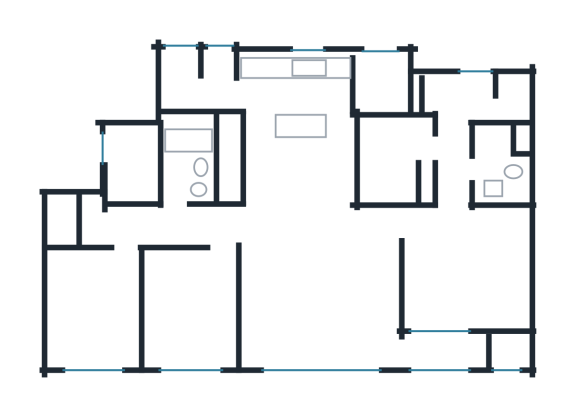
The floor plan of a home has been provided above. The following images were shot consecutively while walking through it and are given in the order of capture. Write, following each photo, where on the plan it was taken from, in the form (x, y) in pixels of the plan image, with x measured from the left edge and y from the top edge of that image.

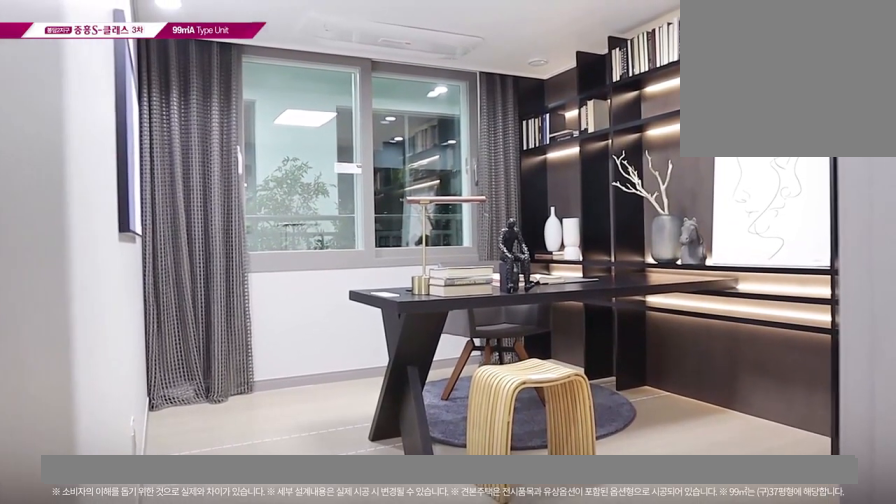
(190, 305)
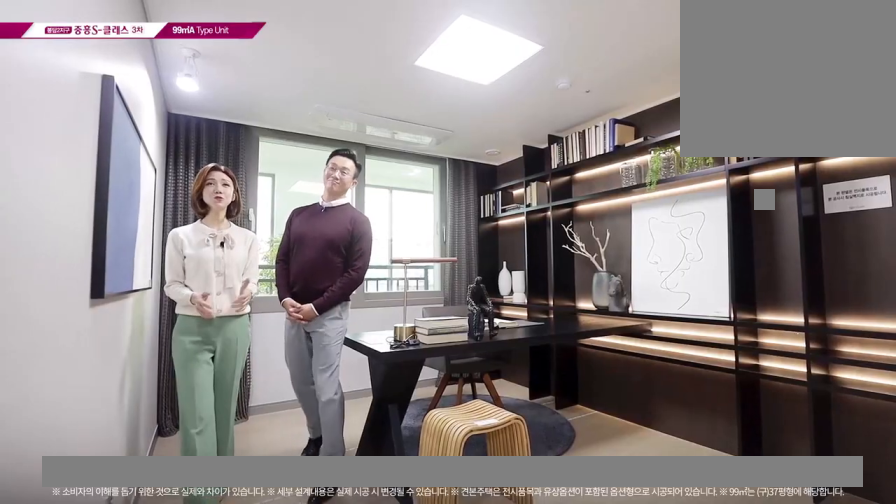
(190, 308)
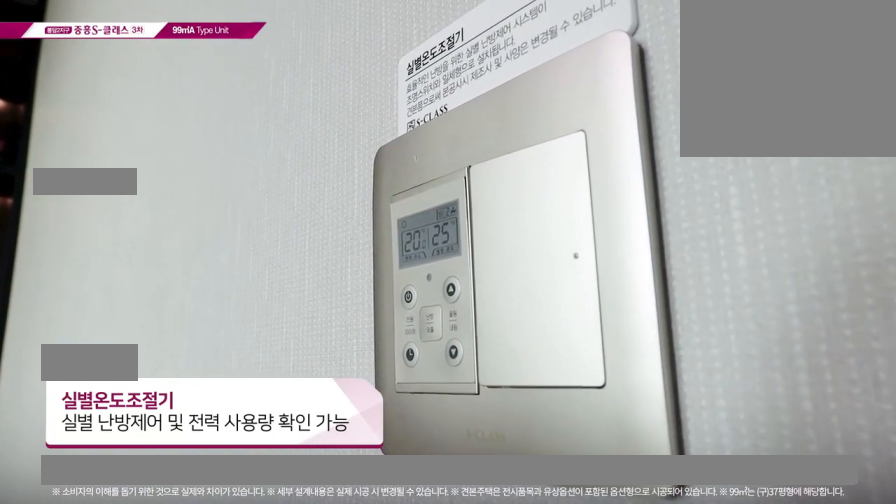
(190, 308)
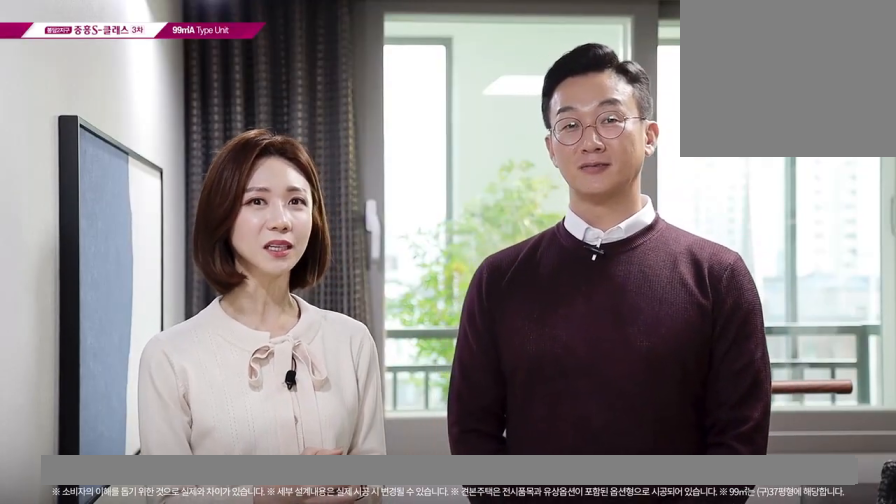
(190, 308)
